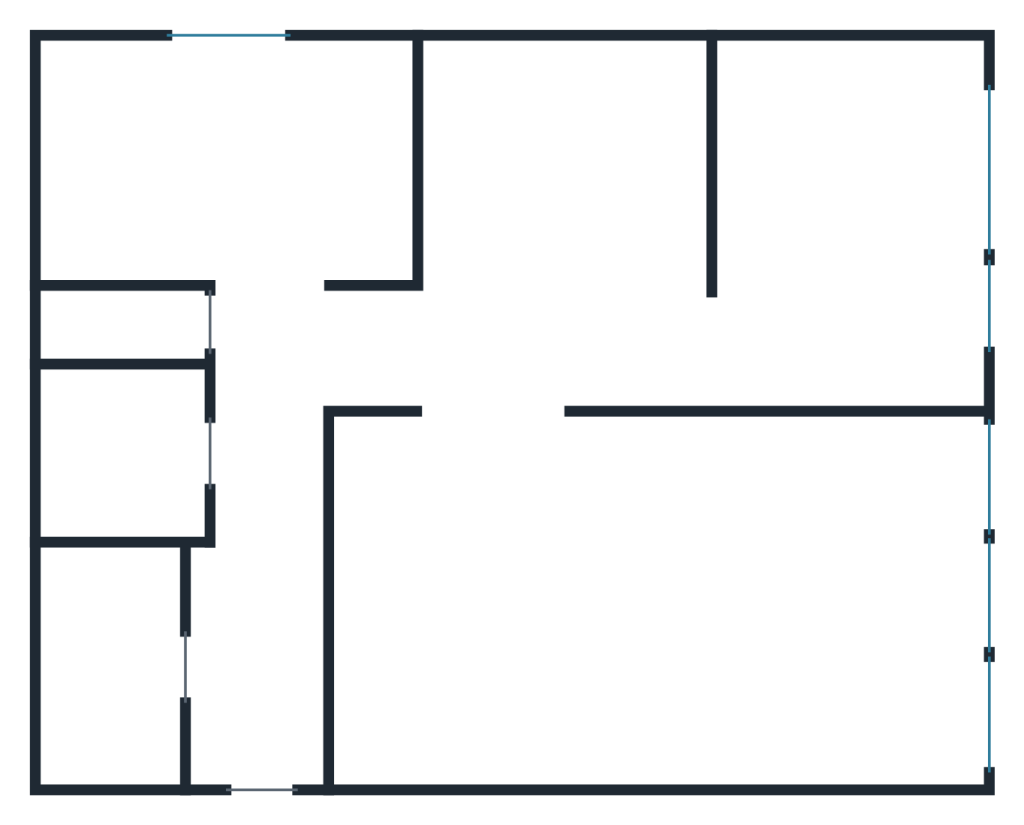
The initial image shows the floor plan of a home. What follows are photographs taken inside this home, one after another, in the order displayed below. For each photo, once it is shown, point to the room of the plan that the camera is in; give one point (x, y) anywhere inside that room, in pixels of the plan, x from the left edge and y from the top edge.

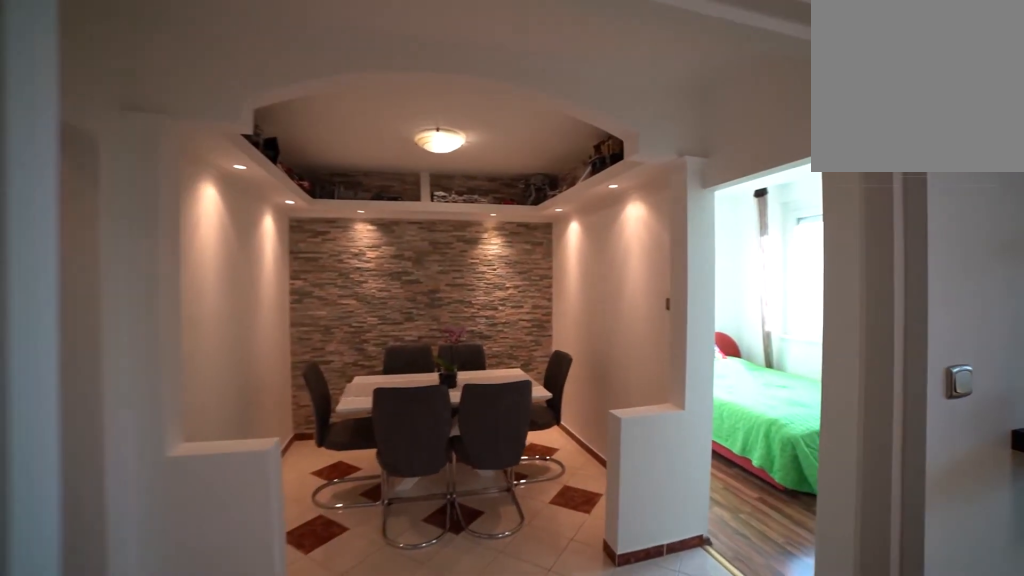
(486, 412)
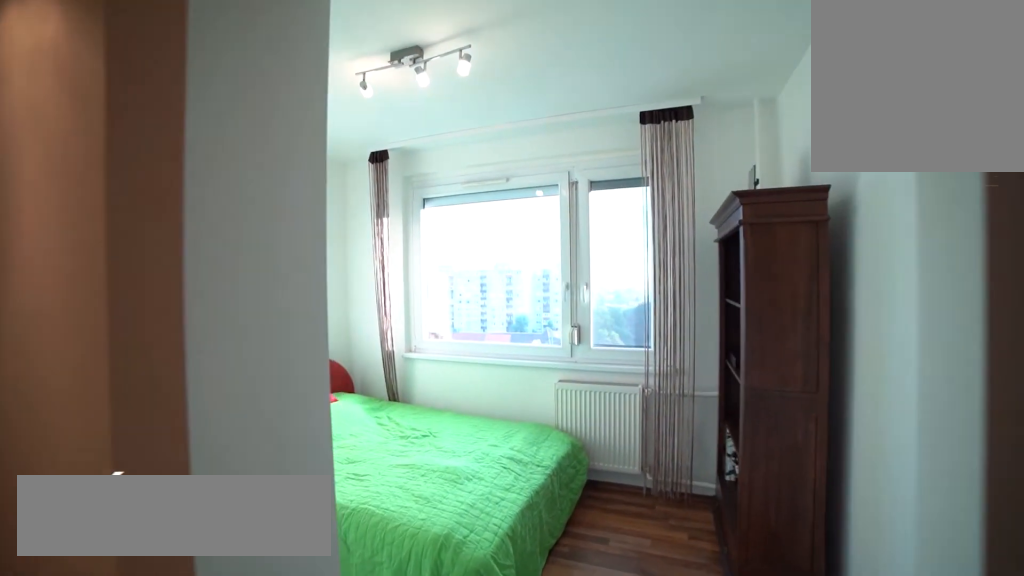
(709, 340)
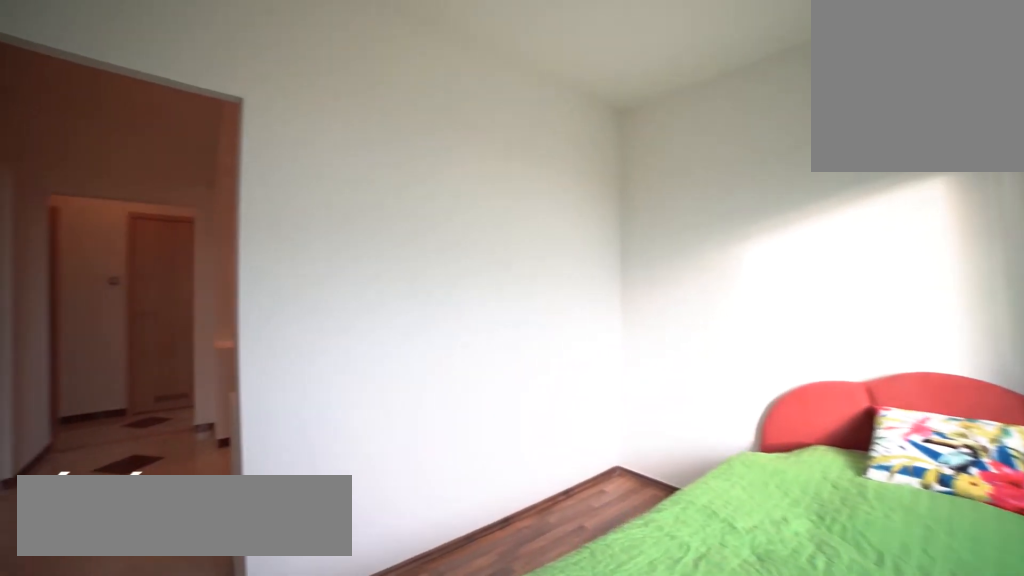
(846, 349)
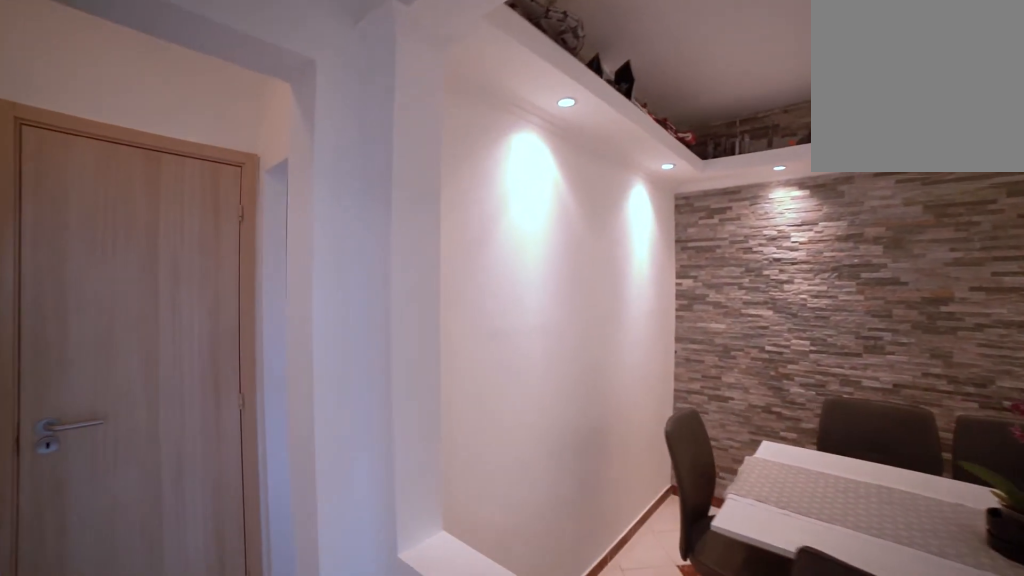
(564, 309)
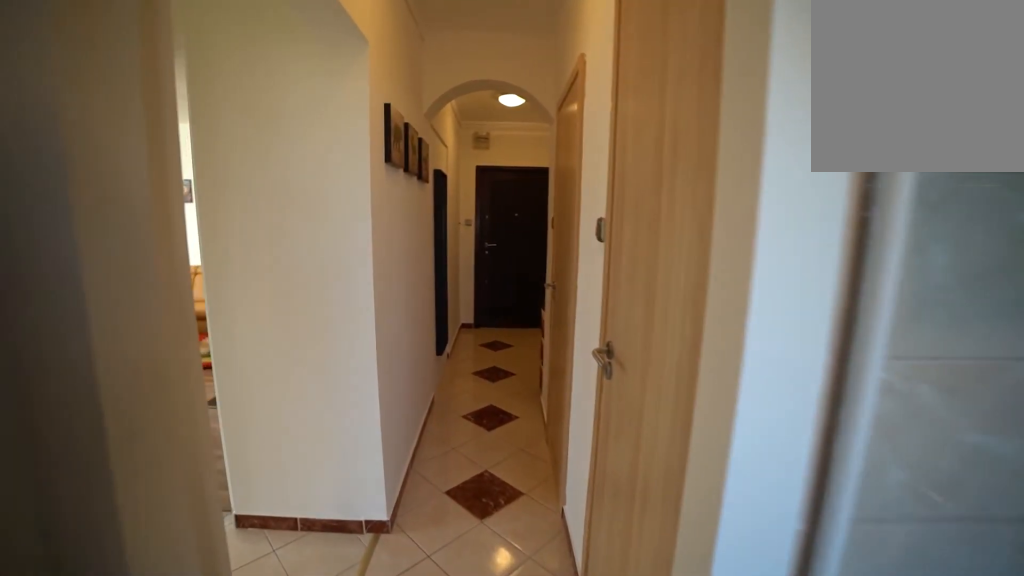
(264, 181)
